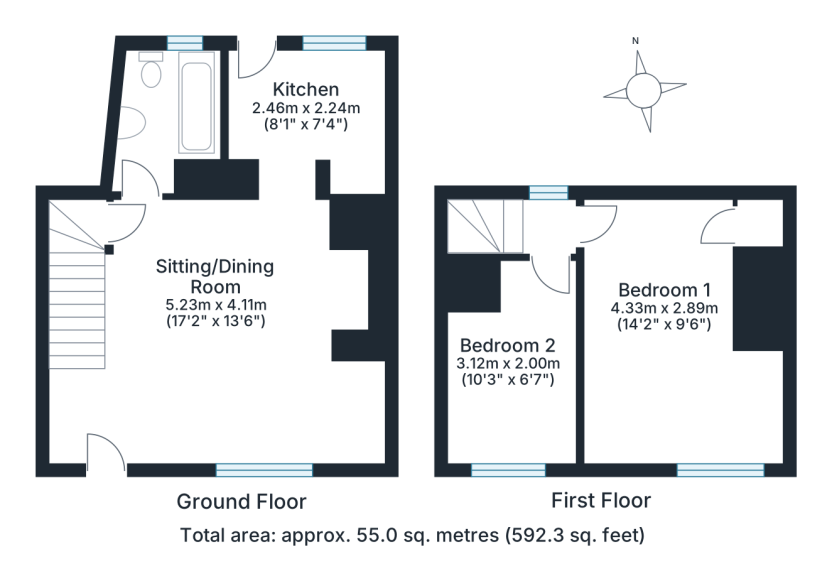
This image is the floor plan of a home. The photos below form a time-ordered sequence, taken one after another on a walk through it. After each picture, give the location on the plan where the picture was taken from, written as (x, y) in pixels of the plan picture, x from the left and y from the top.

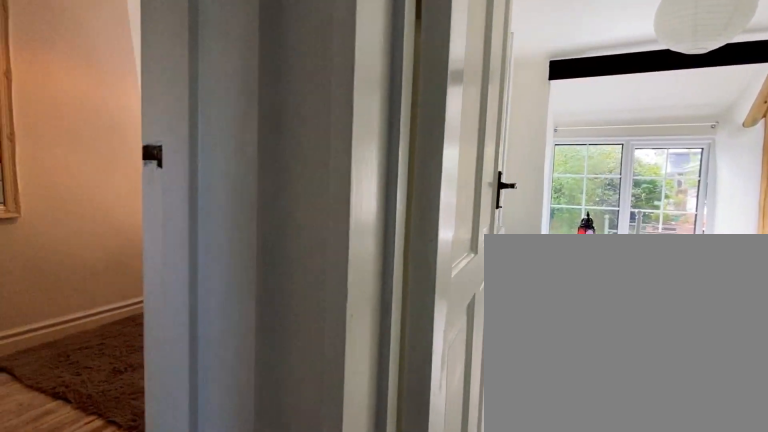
(557, 218)
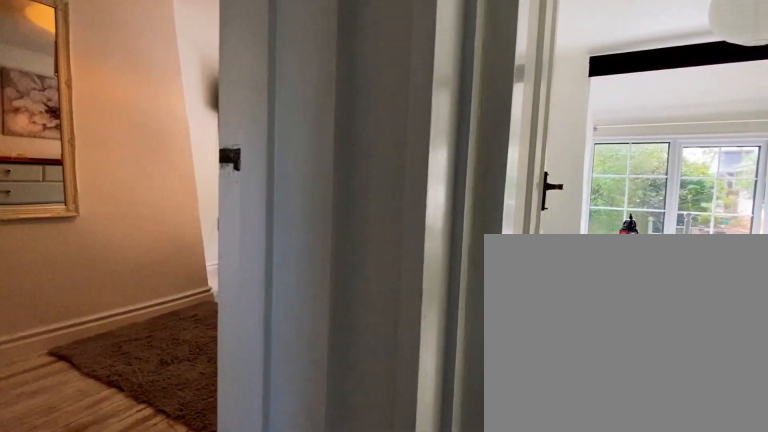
(563, 221)
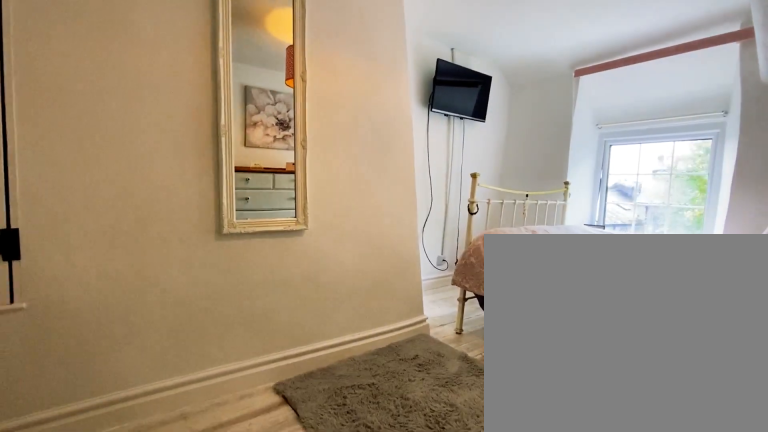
(628, 306)
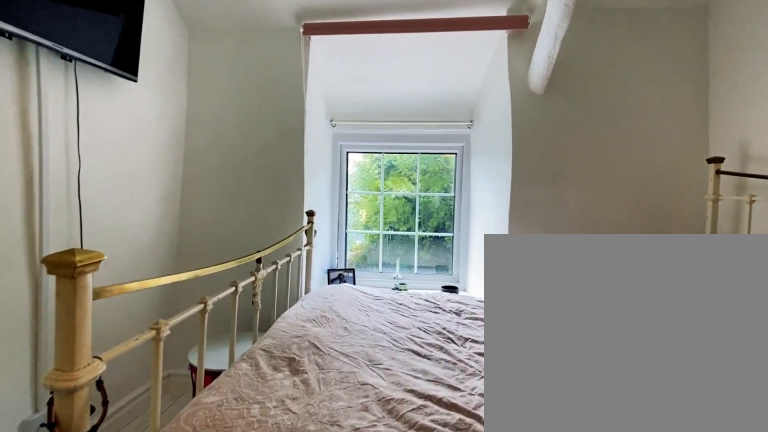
(666, 362)
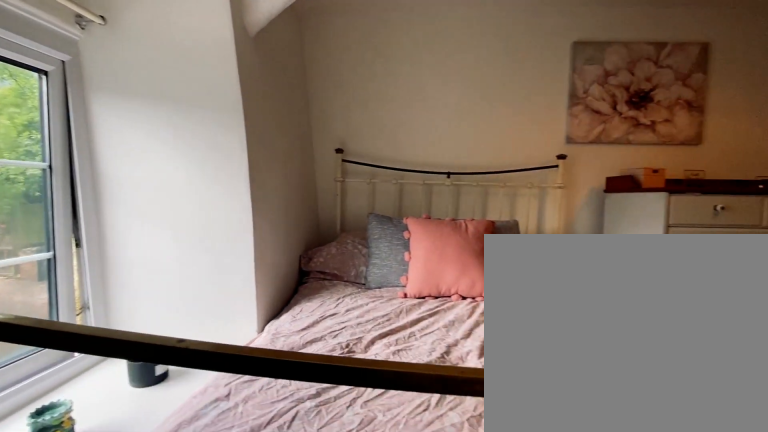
(666, 362)
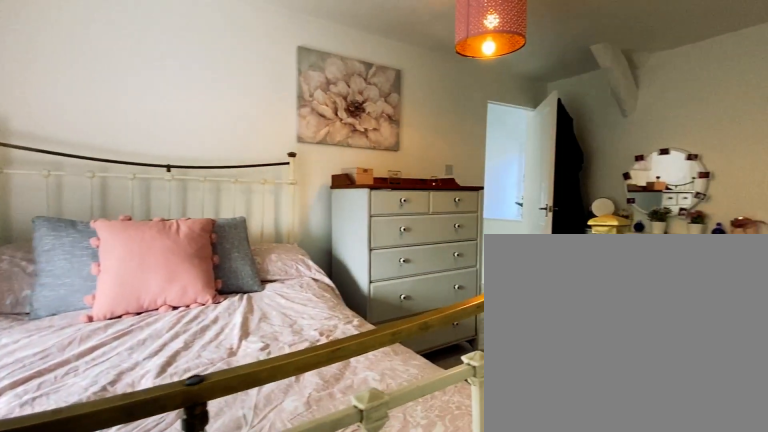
(666, 362)
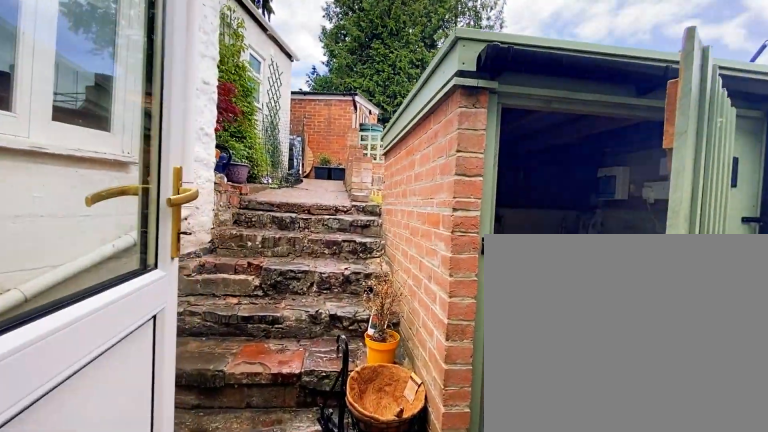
(257, 41)
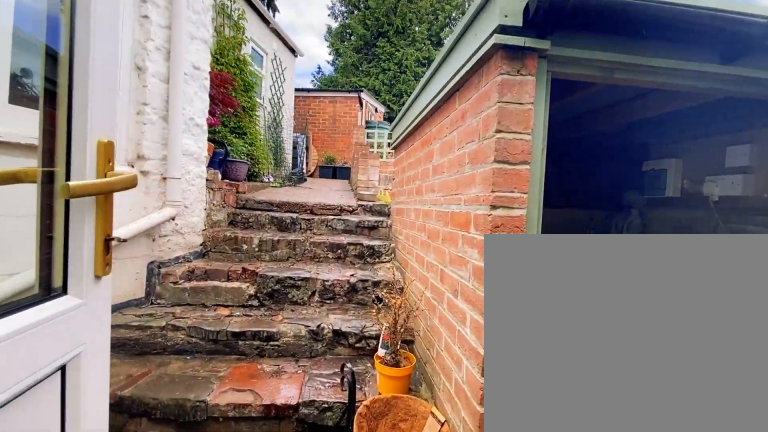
(255, 30)
